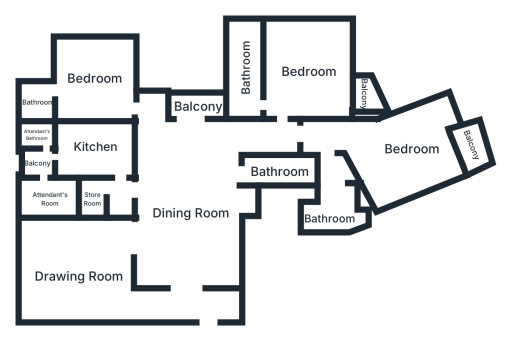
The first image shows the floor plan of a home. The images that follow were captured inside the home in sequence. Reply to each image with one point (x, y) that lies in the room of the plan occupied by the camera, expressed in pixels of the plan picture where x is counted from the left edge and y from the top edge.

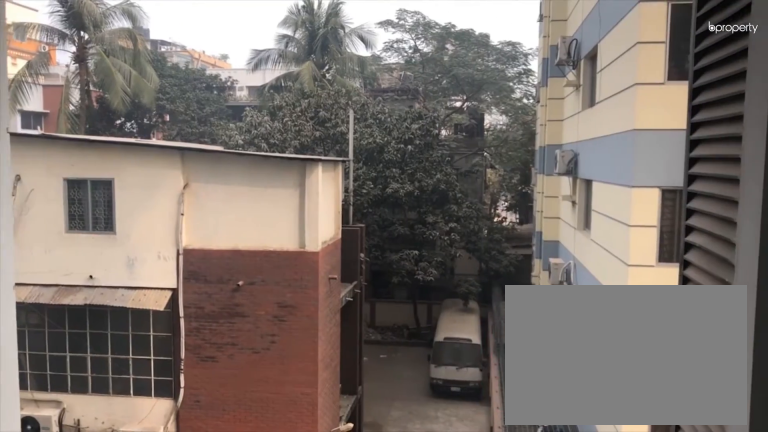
(199, 107)
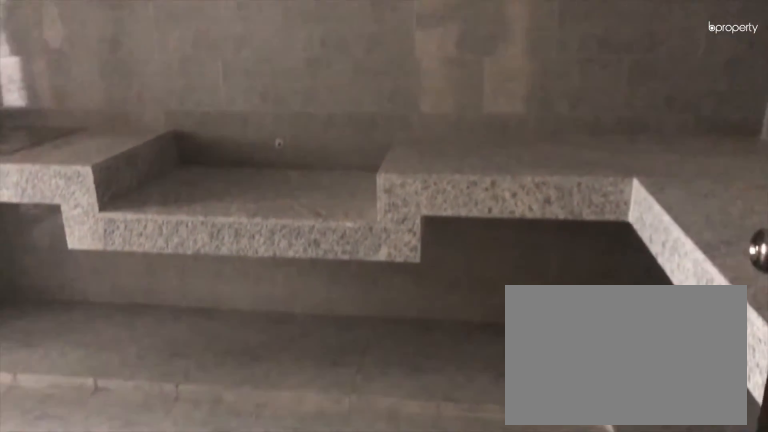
(95, 149)
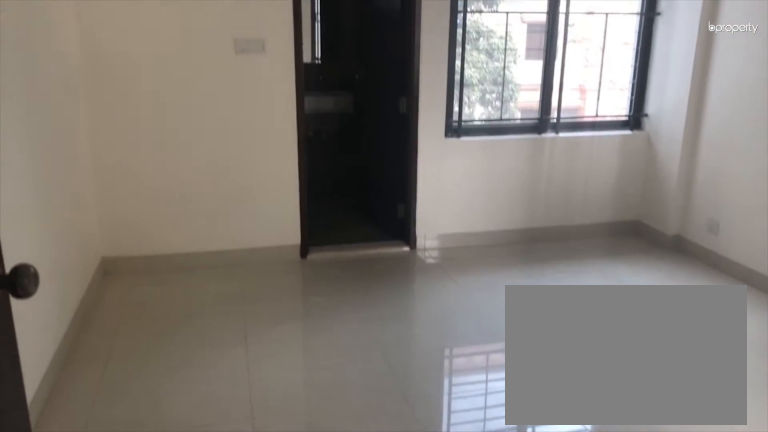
(93, 80)
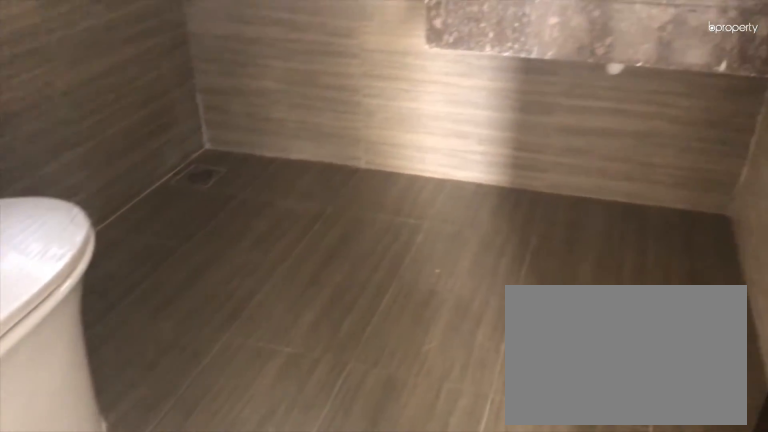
(41, 102)
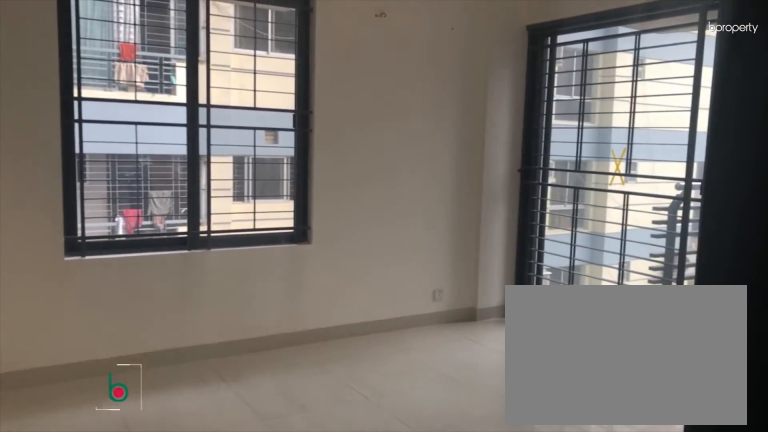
(309, 73)
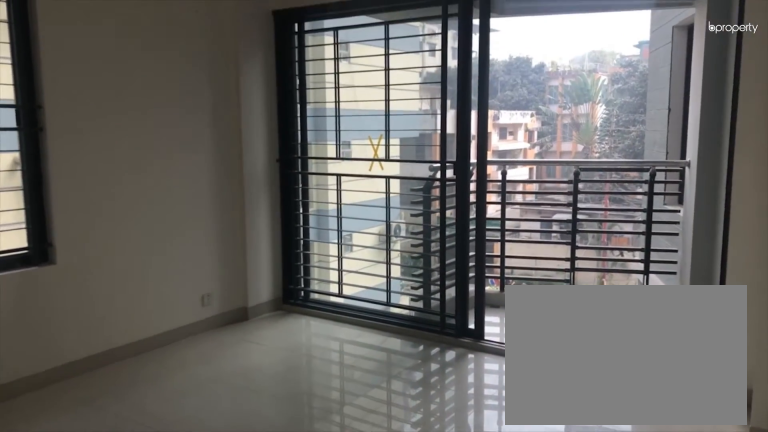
(309, 73)
